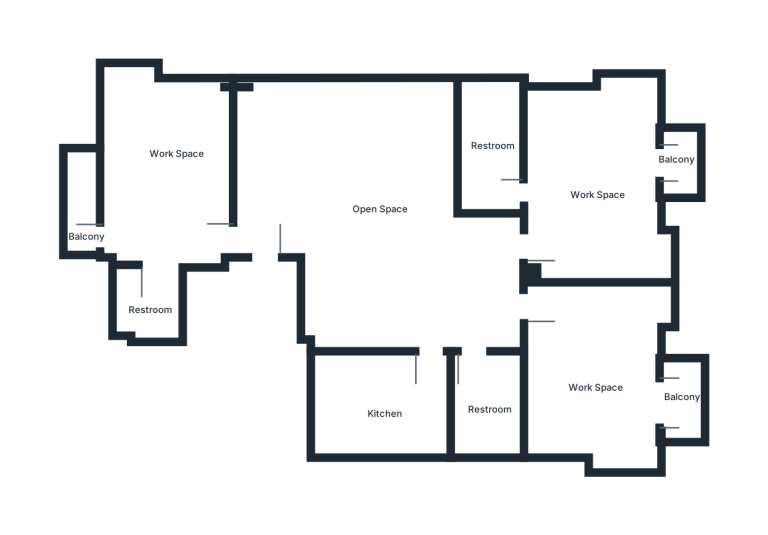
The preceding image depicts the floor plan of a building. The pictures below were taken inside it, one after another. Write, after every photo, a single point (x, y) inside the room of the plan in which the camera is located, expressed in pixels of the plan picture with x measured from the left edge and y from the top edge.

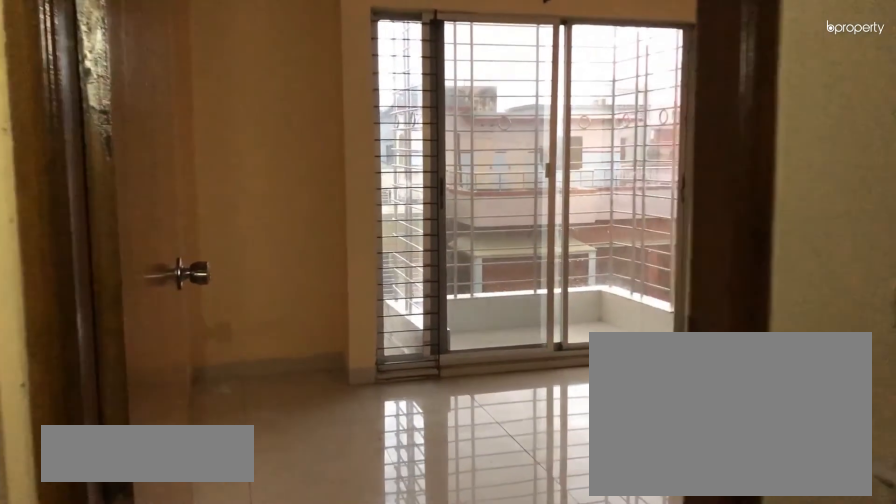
(592, 379)
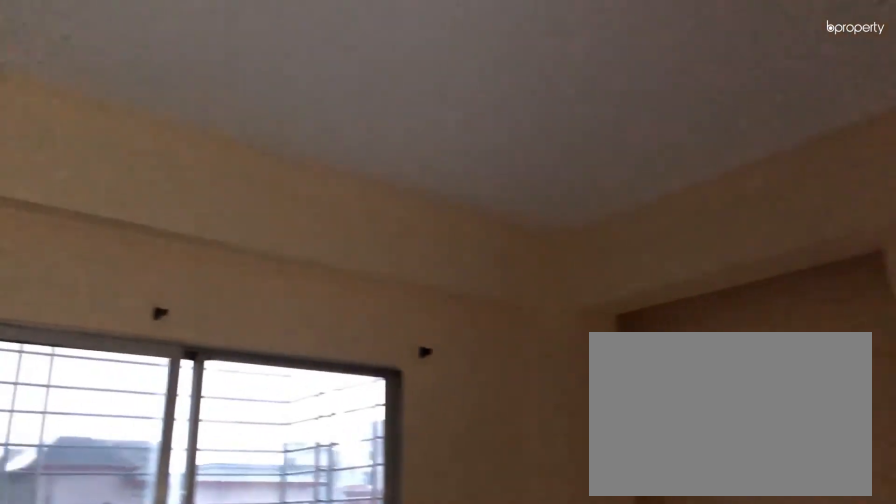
(592, 379)
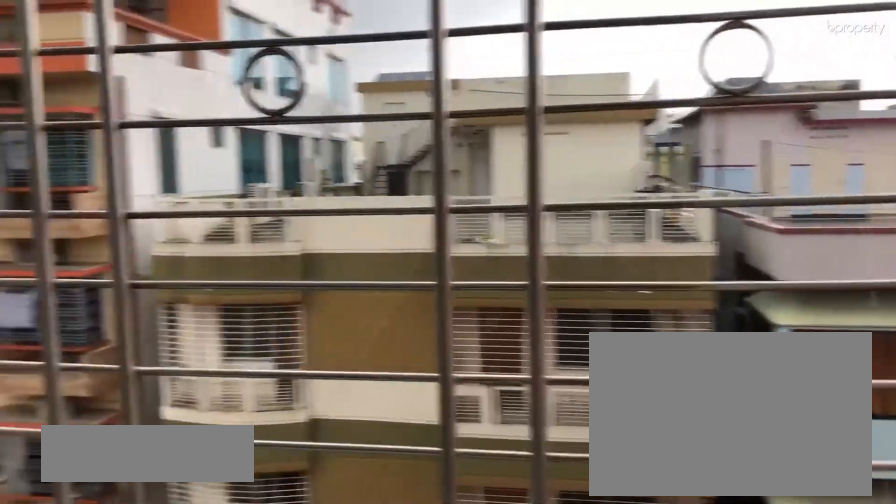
(677, 399)
